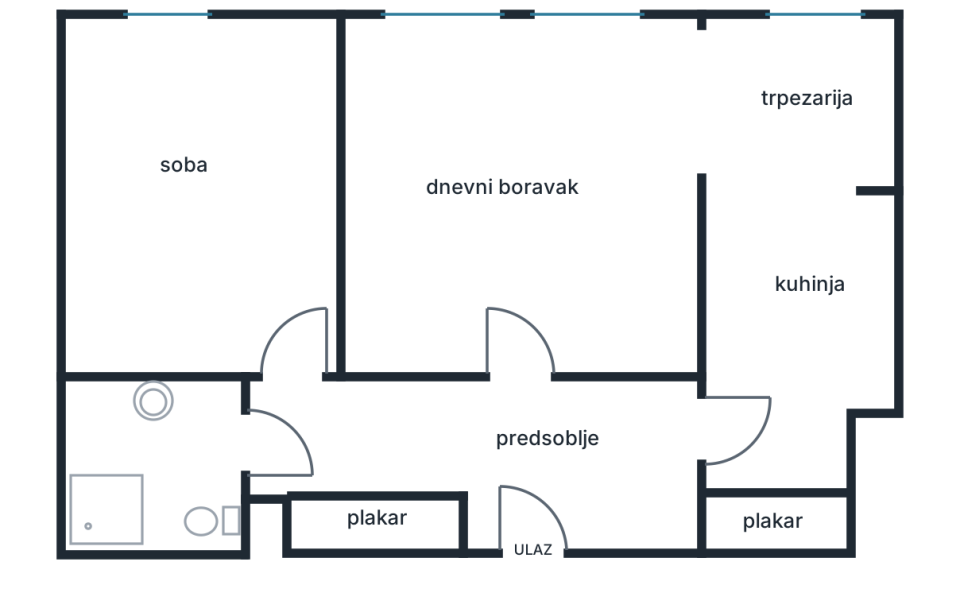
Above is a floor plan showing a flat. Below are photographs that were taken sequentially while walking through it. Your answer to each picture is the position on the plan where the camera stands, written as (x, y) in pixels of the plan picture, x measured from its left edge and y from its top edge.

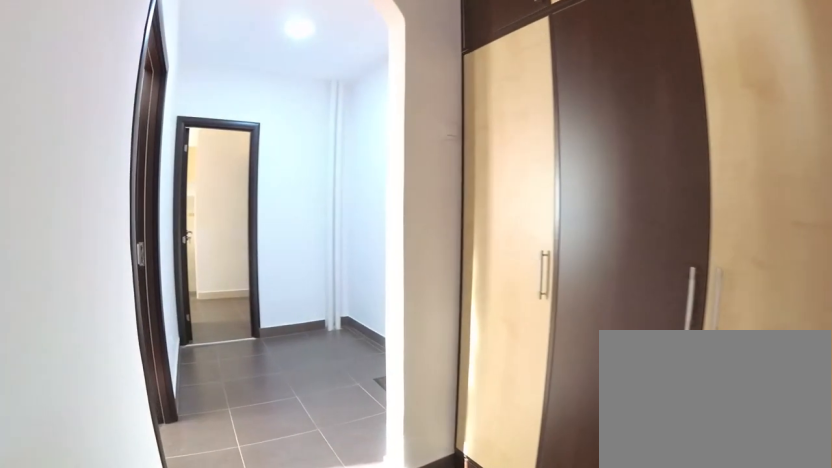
(258, 442)
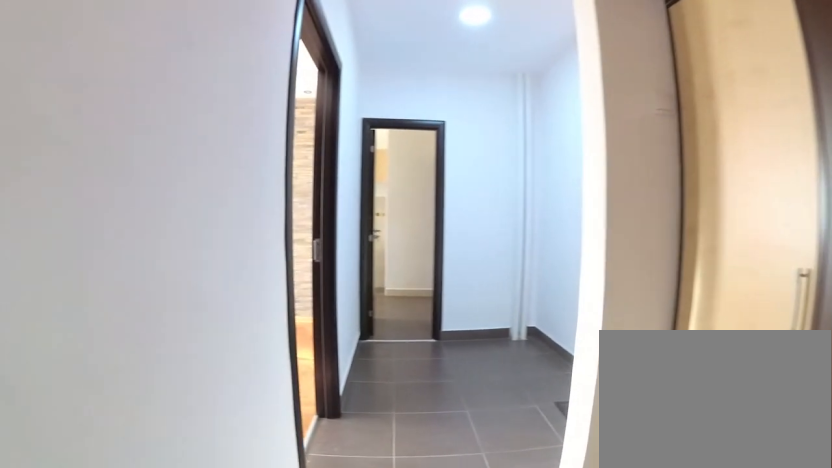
(309, 438)
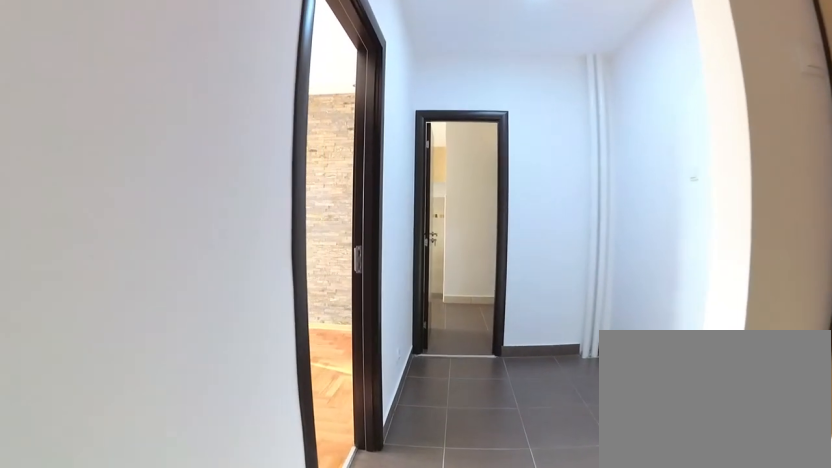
(358, 438)
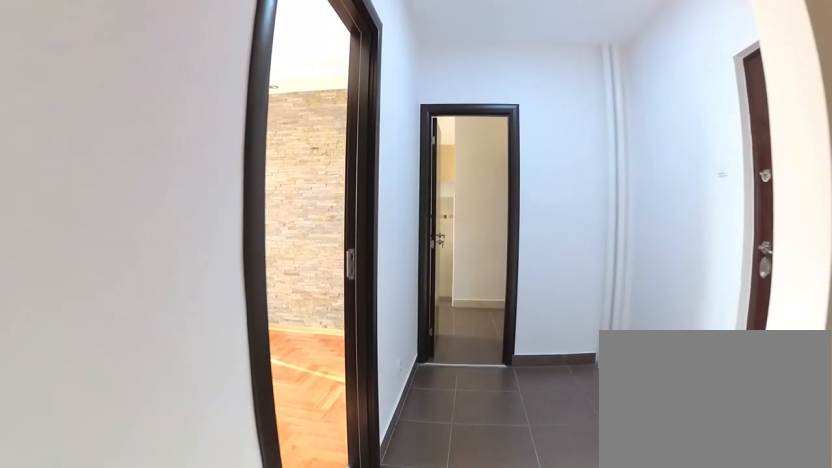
(381, 439)
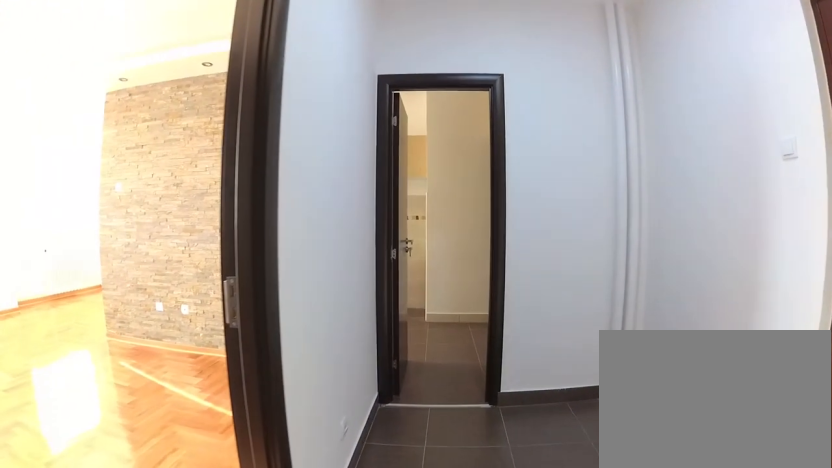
(464, 451)
